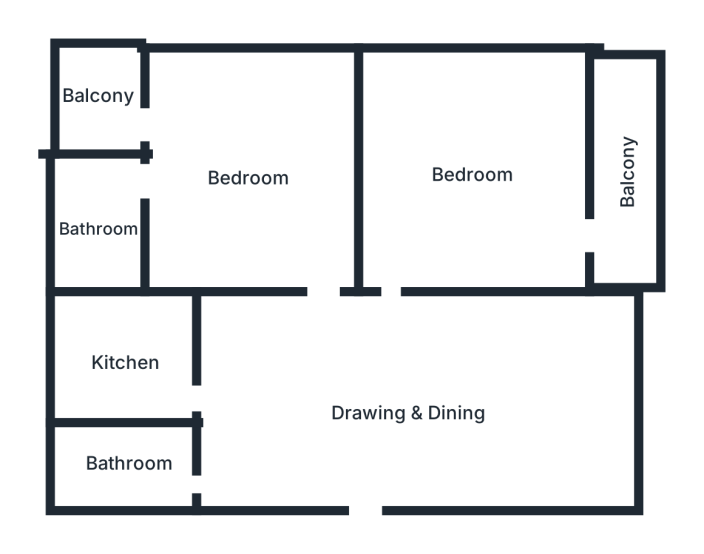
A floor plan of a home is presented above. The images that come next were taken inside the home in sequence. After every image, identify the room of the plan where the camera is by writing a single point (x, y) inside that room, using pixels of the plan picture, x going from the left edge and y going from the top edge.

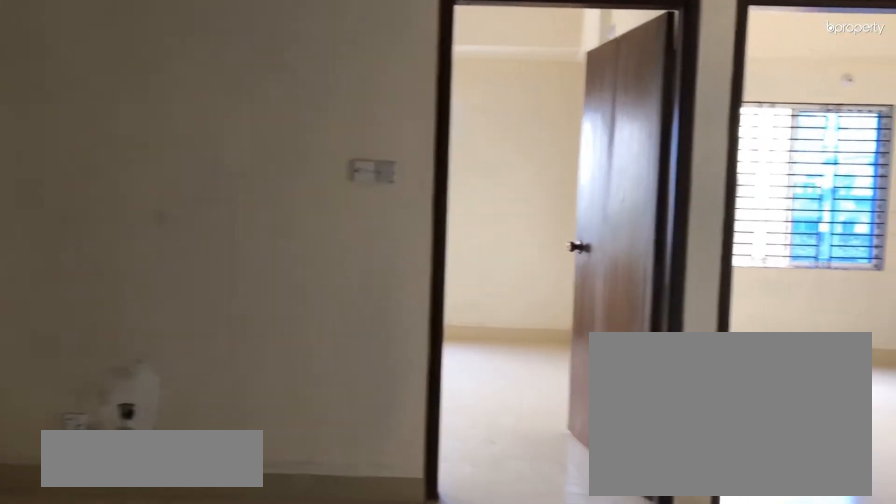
(371, 423)
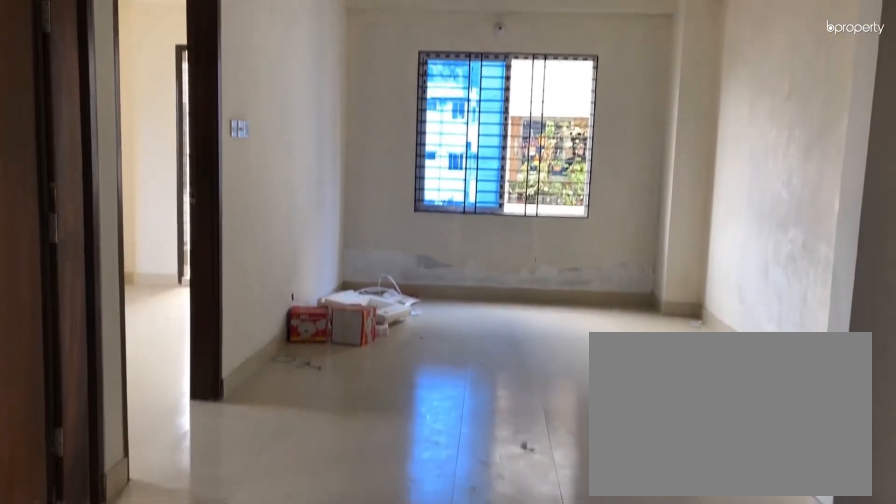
(371, 423)
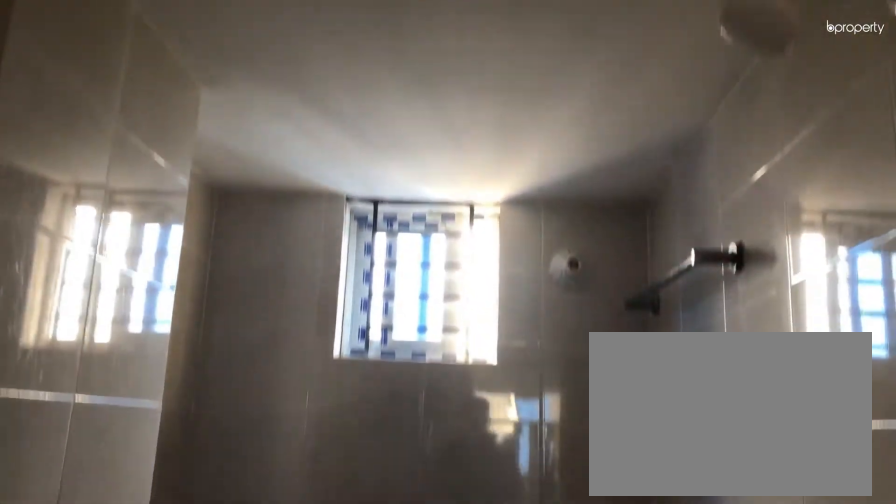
(130, 469)
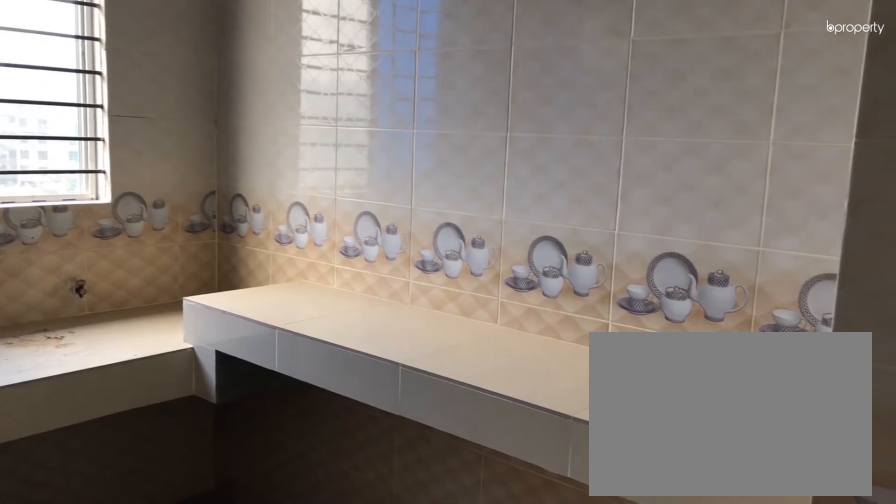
(127, 364)
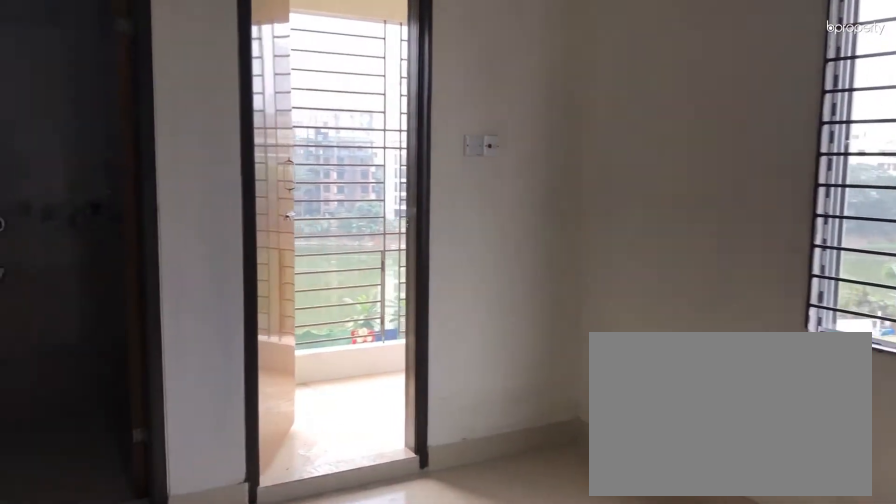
(238, 176)
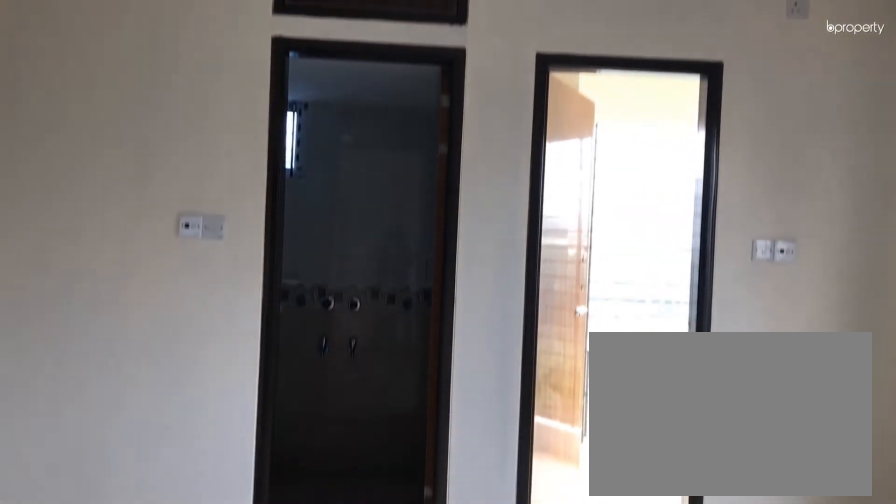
(238, 177)
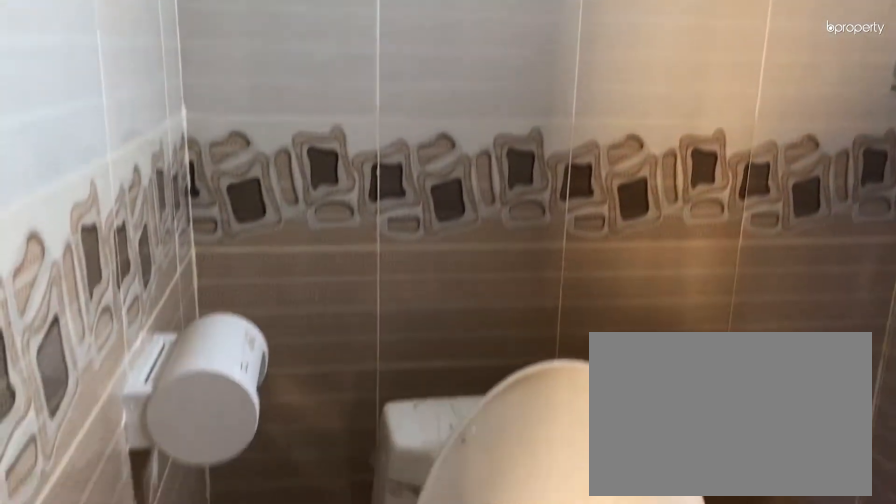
(95, 218)
